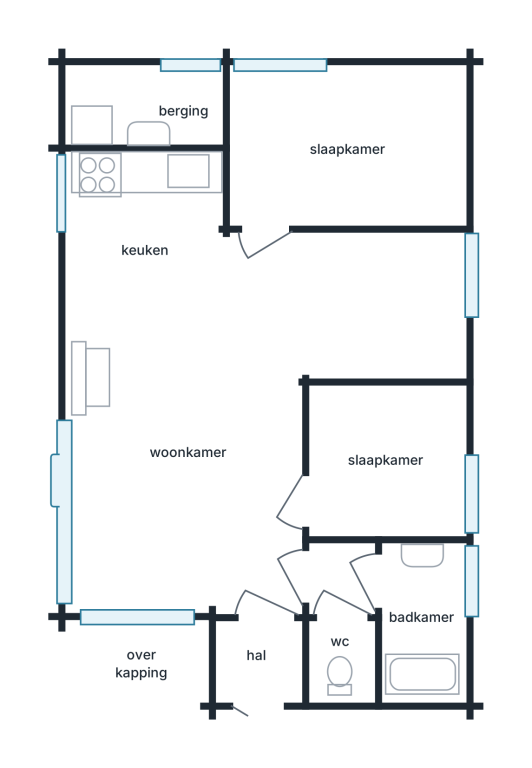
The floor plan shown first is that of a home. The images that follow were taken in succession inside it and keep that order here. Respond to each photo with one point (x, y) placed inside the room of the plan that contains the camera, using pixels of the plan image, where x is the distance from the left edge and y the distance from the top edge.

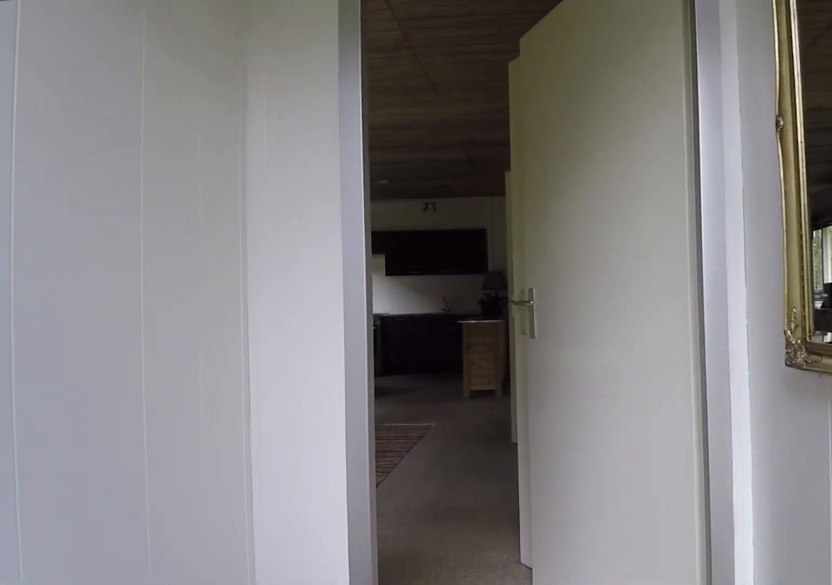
(261, 657)
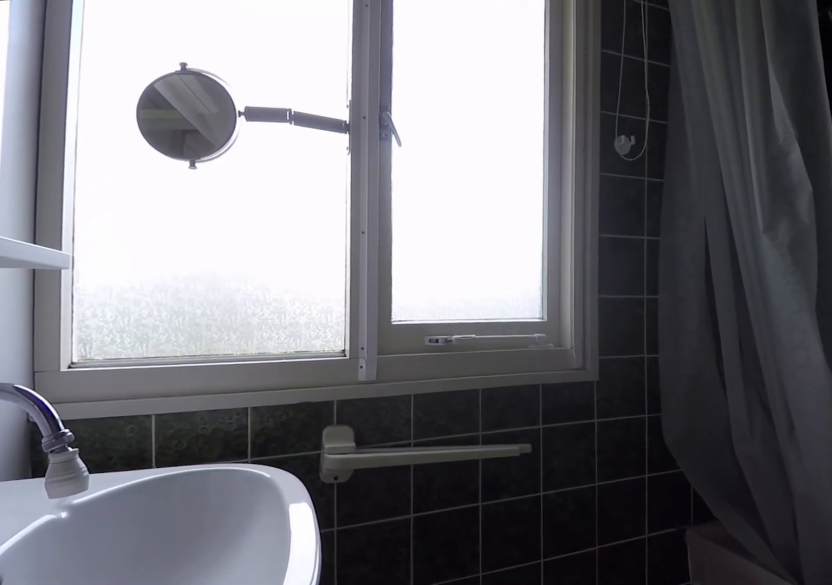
(422, 618)
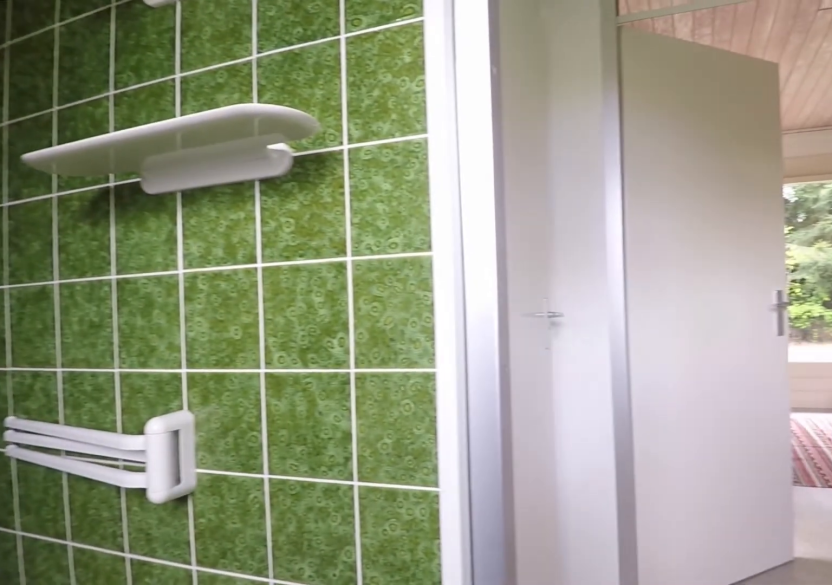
(422, 618)
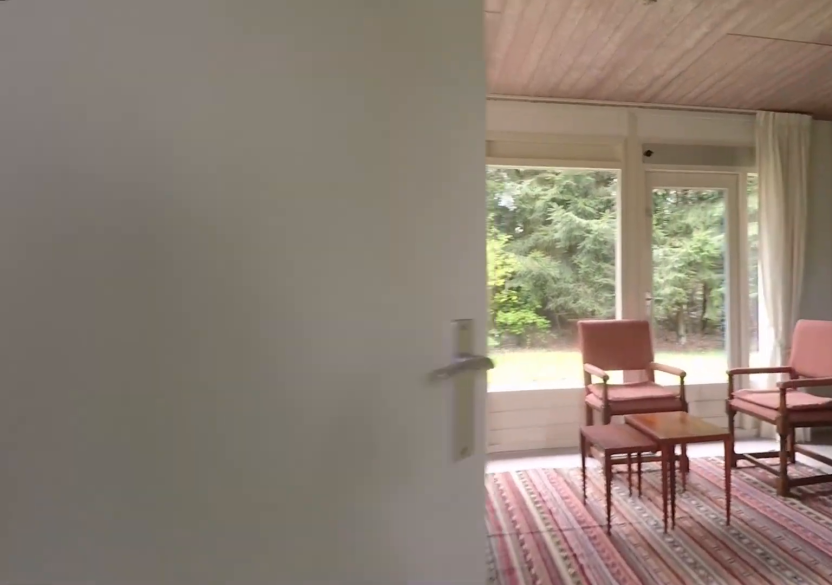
(344, 579)
